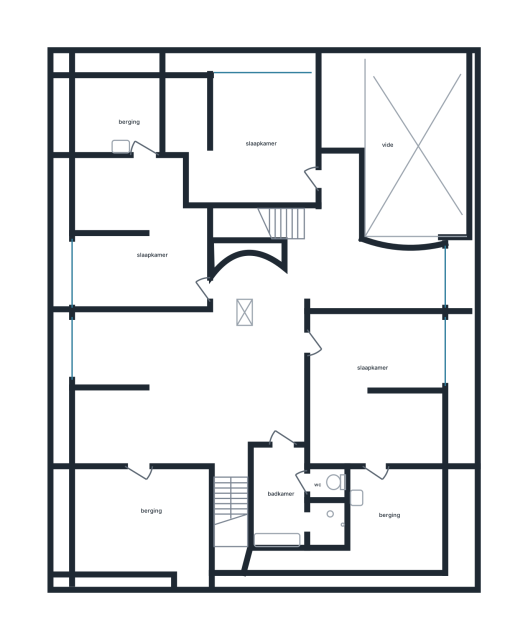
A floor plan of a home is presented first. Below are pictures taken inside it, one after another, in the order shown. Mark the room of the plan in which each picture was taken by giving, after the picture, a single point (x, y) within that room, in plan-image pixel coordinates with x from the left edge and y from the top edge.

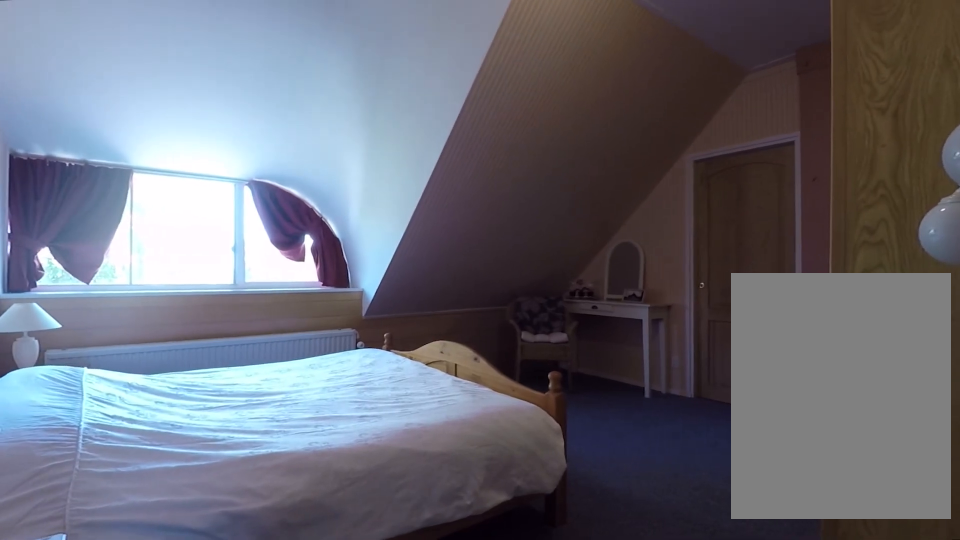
(370, 384)
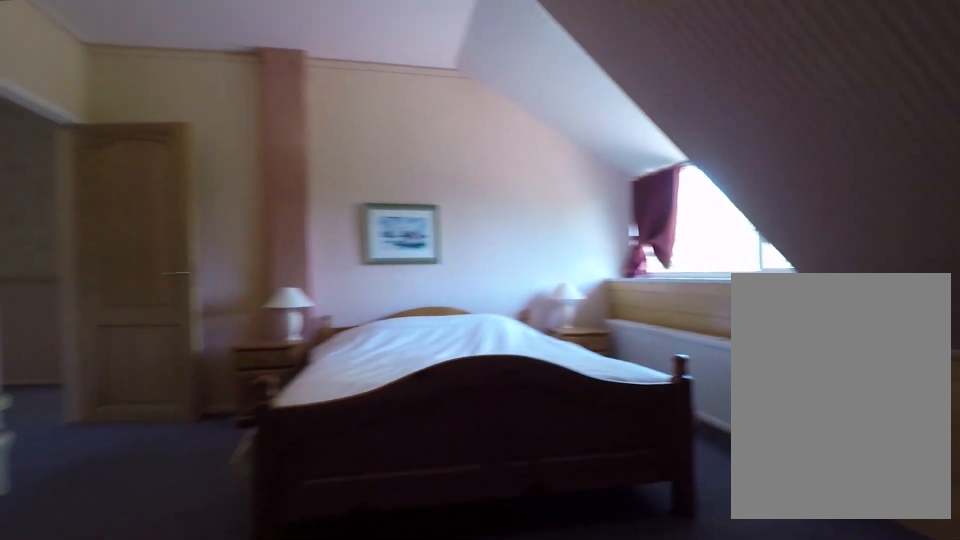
(370, 384)
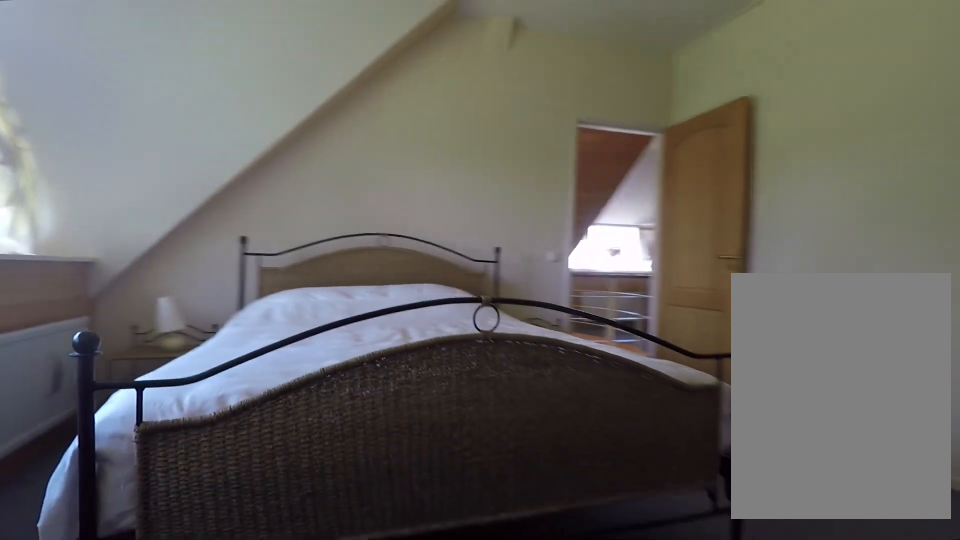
(247, 140)
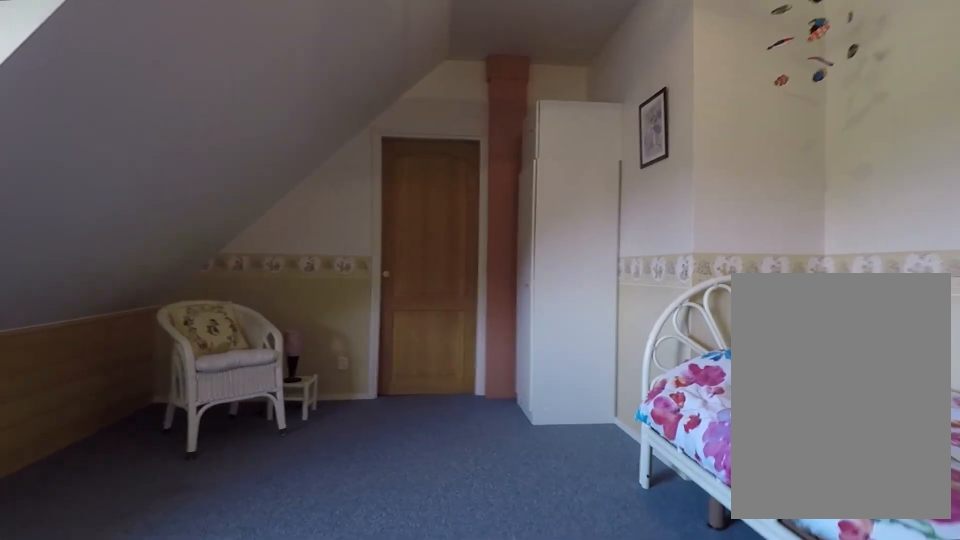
(142, 240)
